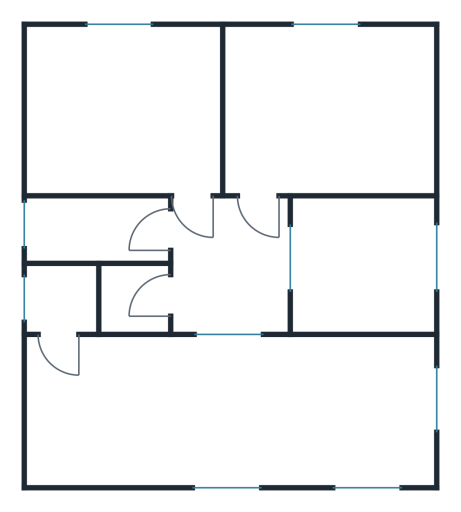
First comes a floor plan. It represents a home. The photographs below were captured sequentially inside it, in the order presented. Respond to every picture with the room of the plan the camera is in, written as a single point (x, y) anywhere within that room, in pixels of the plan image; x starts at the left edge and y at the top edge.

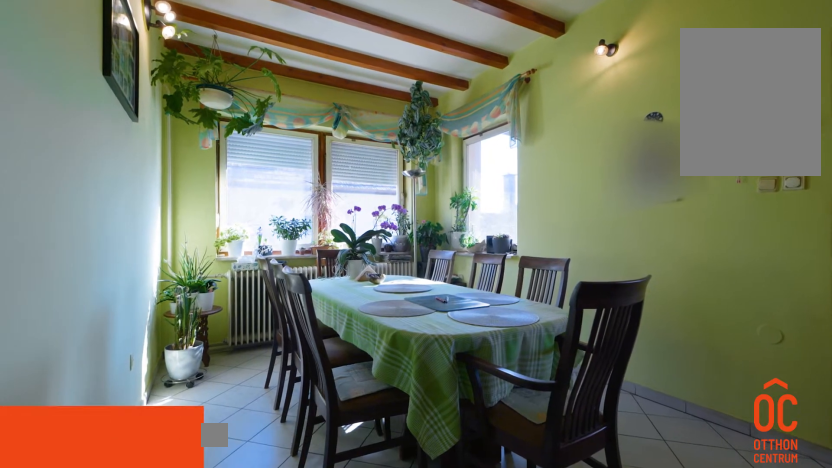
(261, 411)
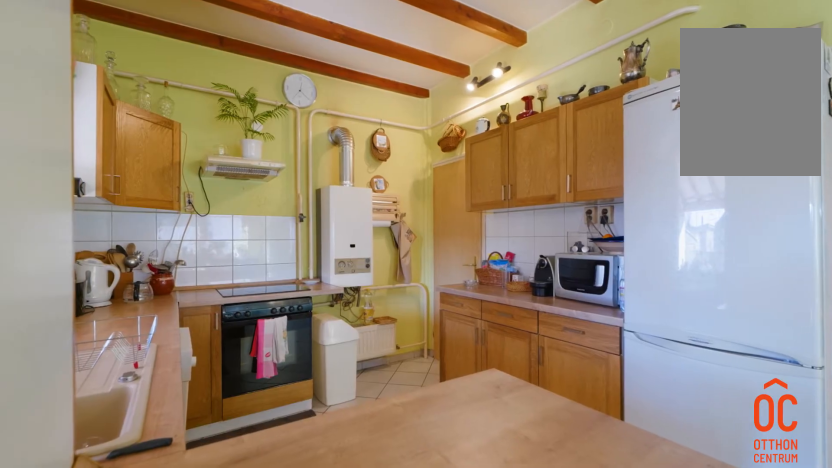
(261, 411)
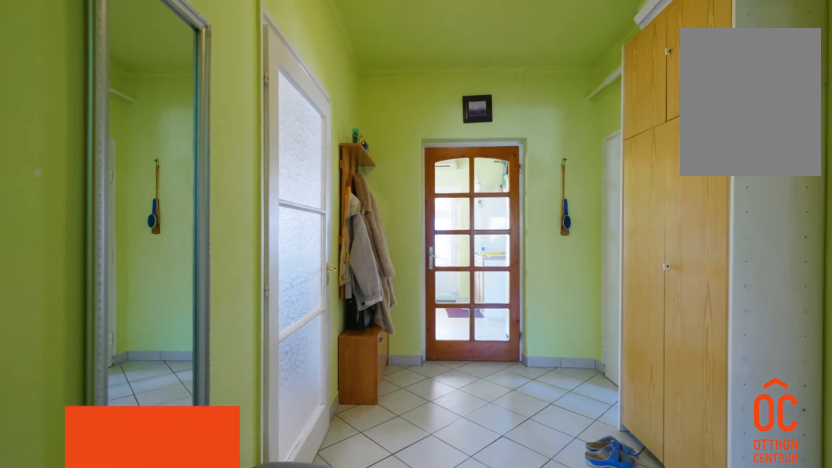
(234, 276)
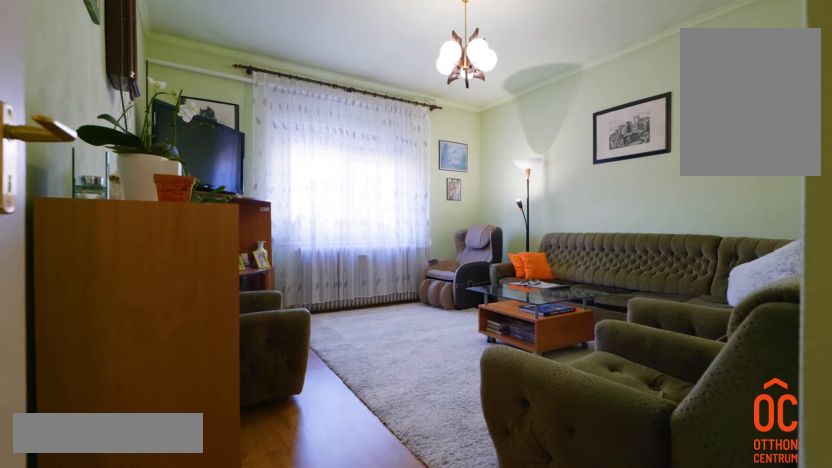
(365, 101)
